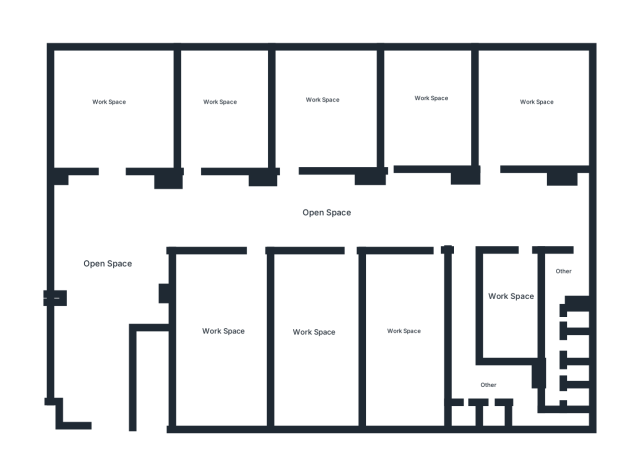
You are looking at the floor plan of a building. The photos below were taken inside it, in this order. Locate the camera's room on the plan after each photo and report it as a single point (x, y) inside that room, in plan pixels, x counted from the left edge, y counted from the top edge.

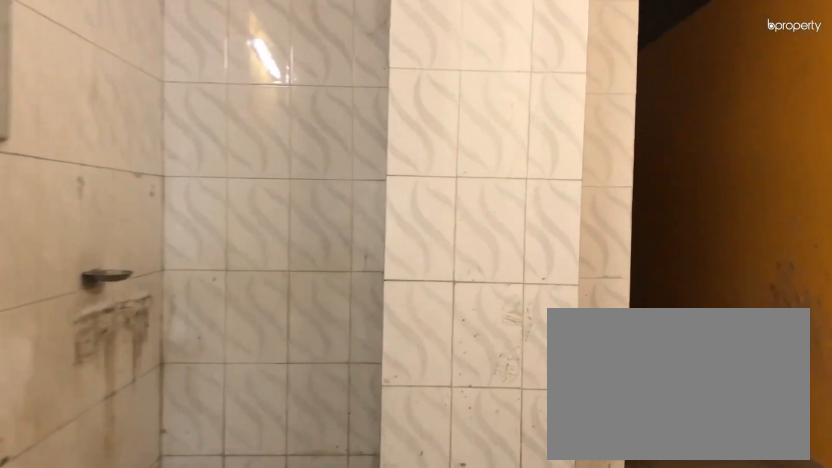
(564, 273)
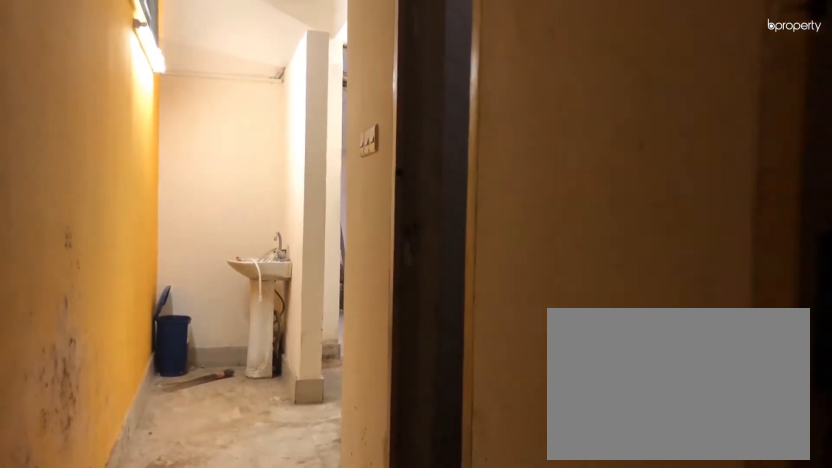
(553, 355)
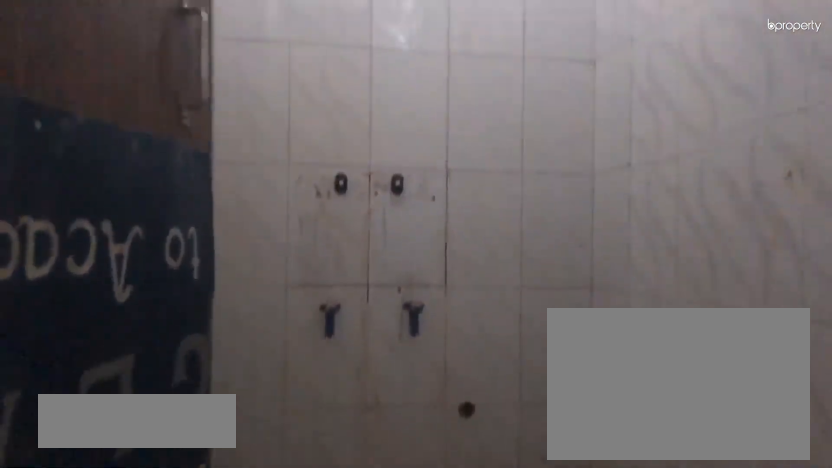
(576, 397)
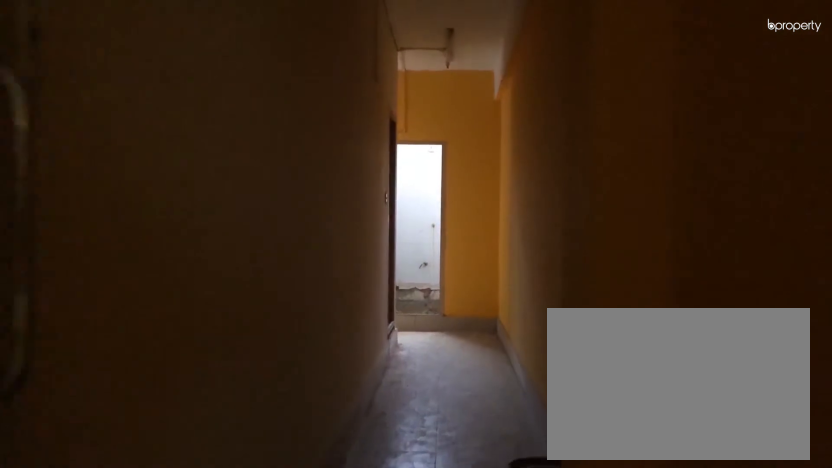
(464, 267)
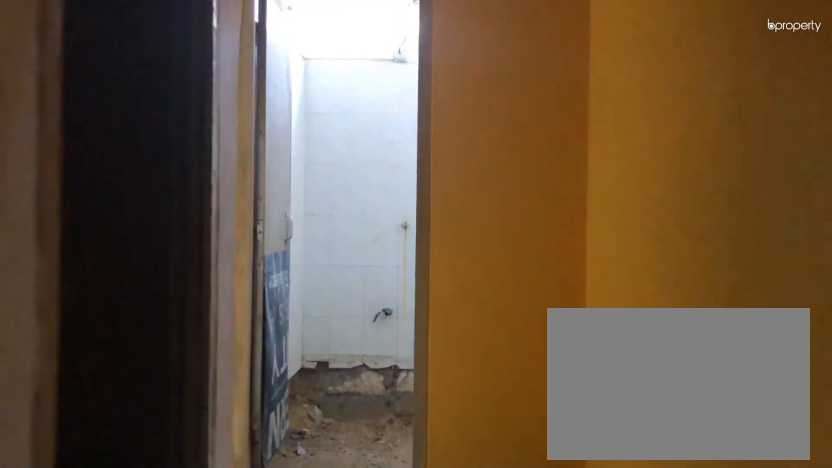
(463, 343)
